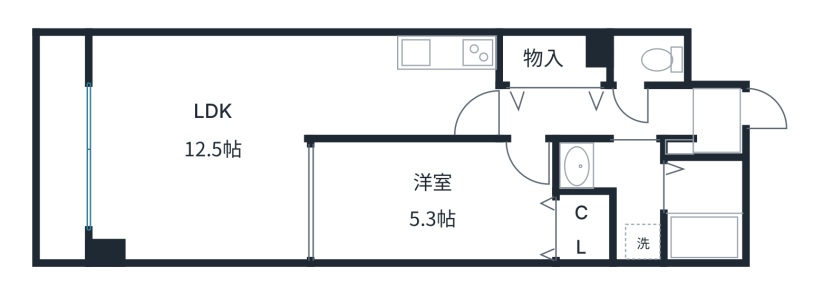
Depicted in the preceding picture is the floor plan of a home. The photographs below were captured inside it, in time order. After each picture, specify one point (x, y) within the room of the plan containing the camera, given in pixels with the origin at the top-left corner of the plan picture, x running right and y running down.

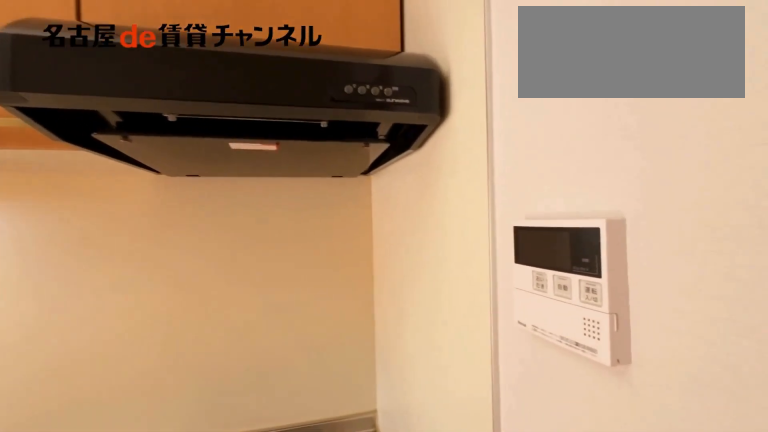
(447, 54)
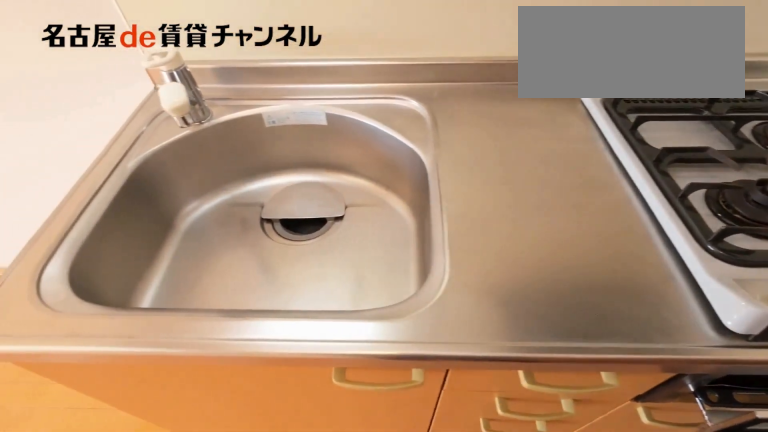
(447, 54)
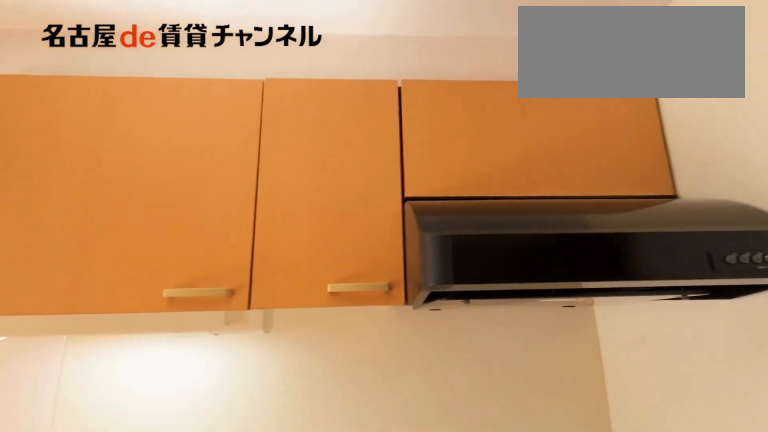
(447, 54)
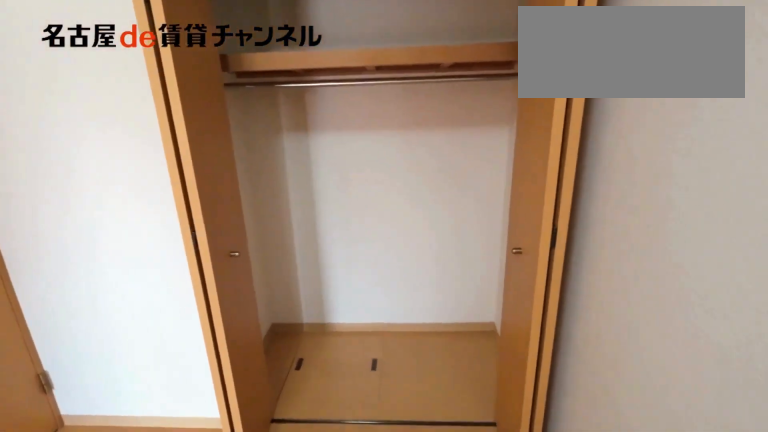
(433, 202)
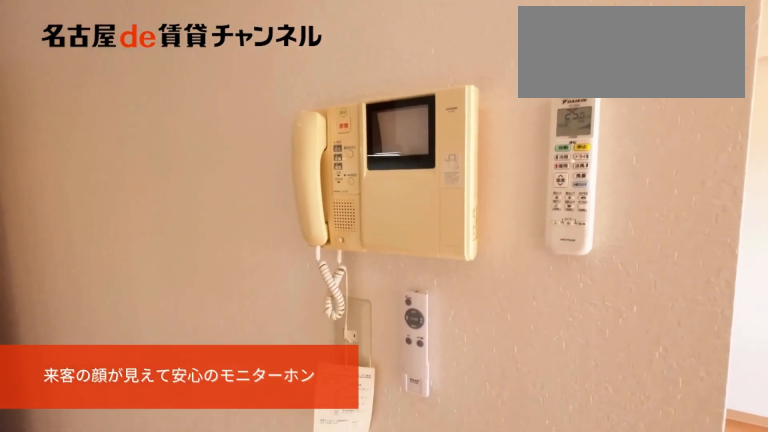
(399, 104)
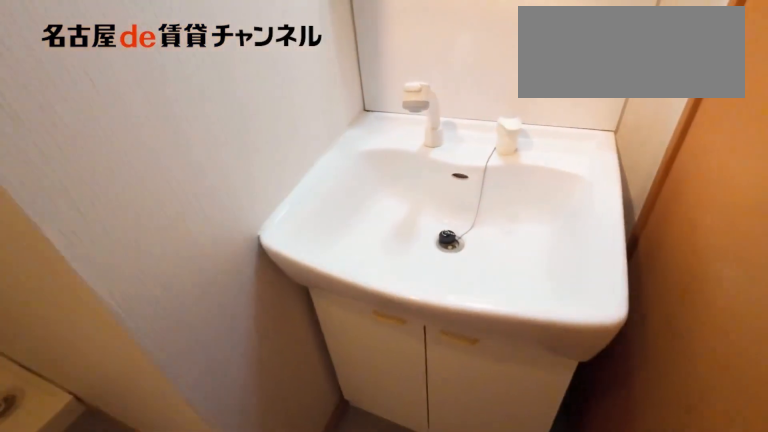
(620, 191)
